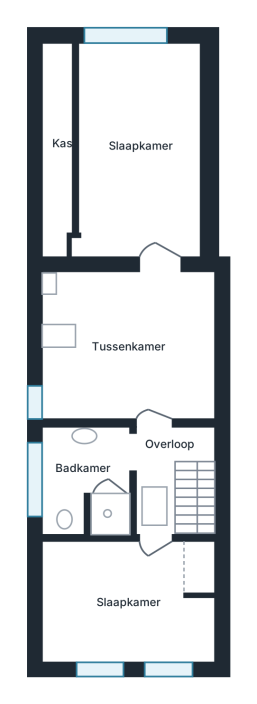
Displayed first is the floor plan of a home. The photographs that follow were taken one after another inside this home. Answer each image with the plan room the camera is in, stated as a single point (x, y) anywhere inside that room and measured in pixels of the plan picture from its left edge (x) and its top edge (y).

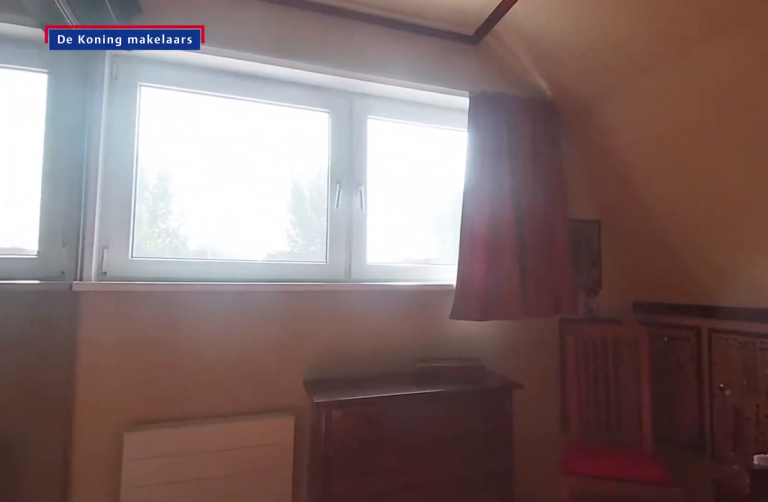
(134, 247)
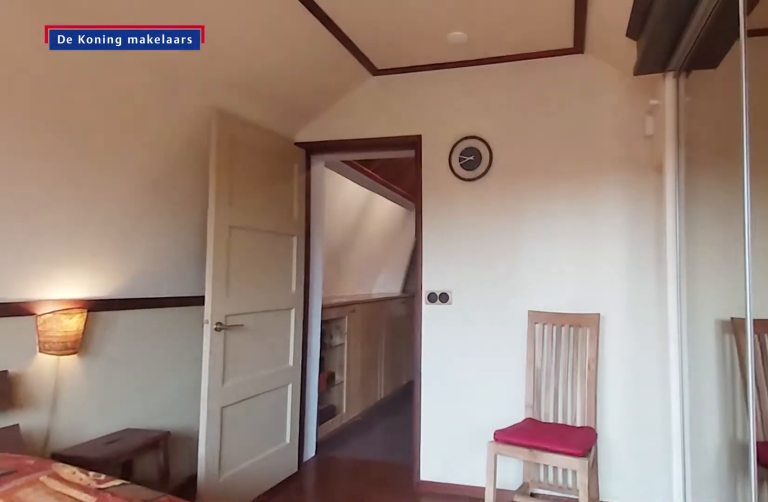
(134, 247)
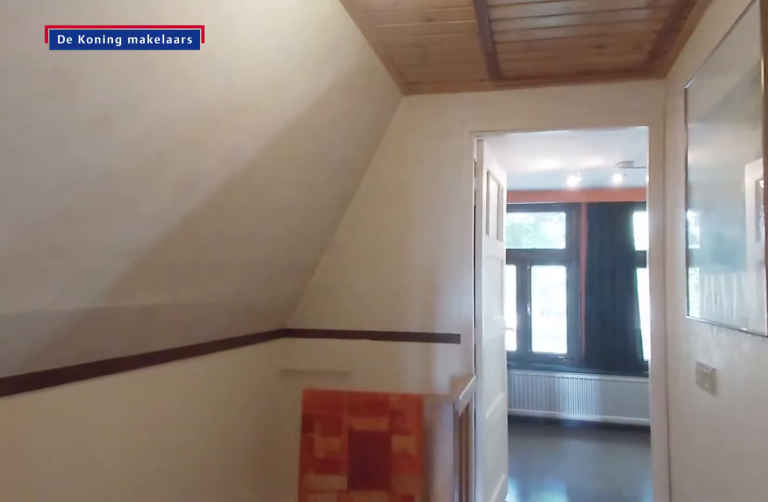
(162, 468)
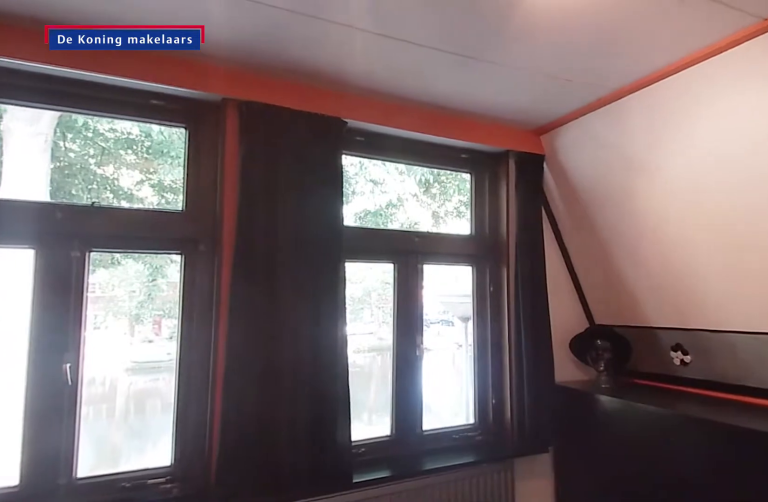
(128, 601)
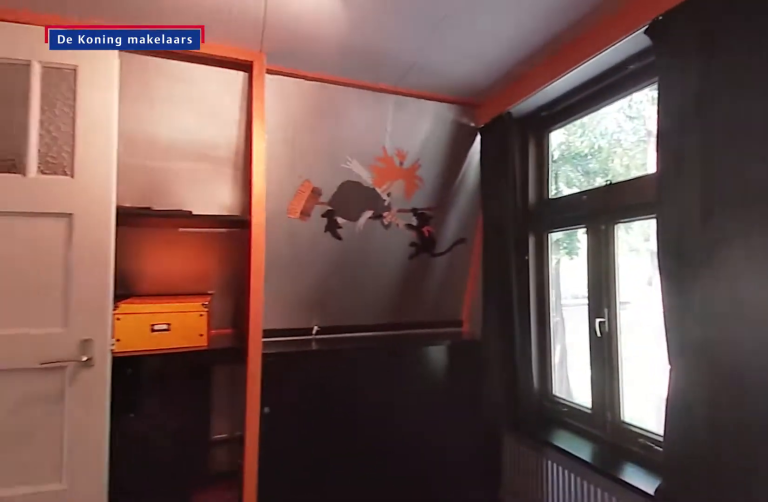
(128, 601)
